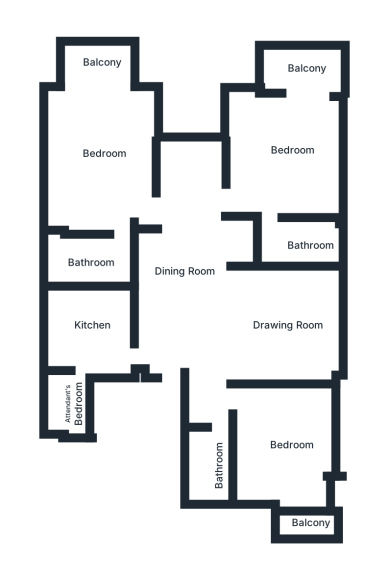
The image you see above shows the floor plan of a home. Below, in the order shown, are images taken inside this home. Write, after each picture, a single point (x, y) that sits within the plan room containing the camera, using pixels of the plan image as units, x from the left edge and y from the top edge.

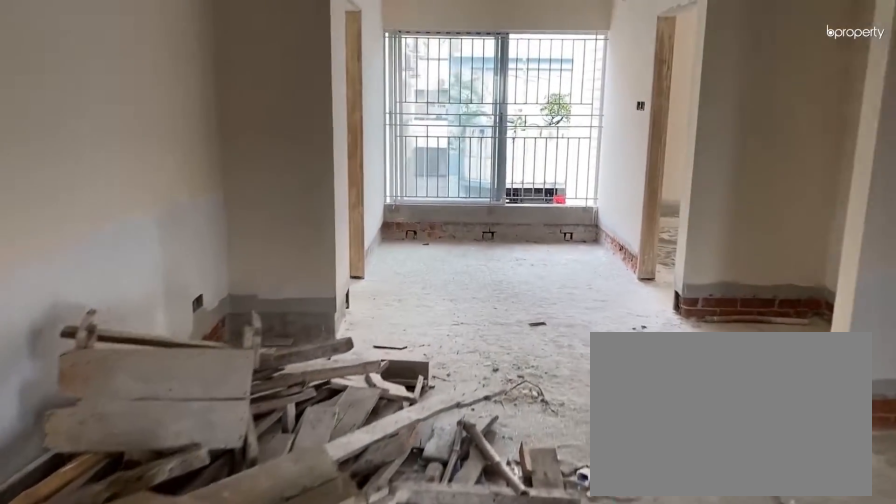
(196, 289)
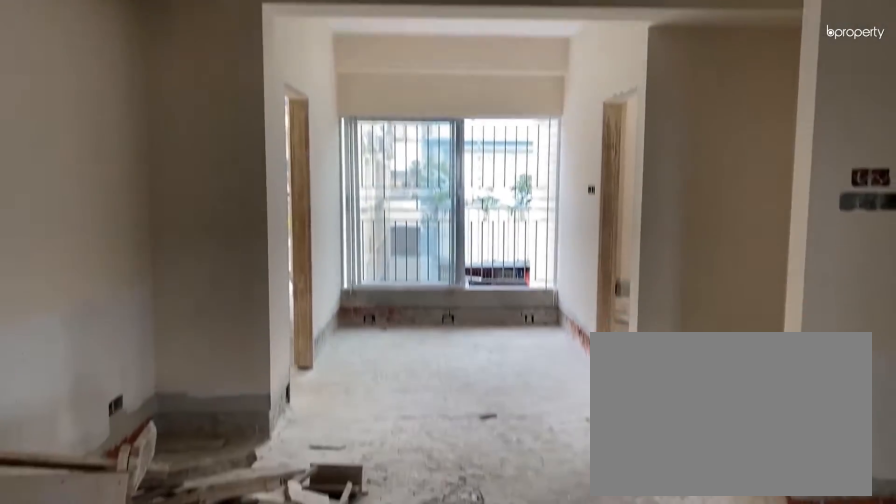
(196, 289)
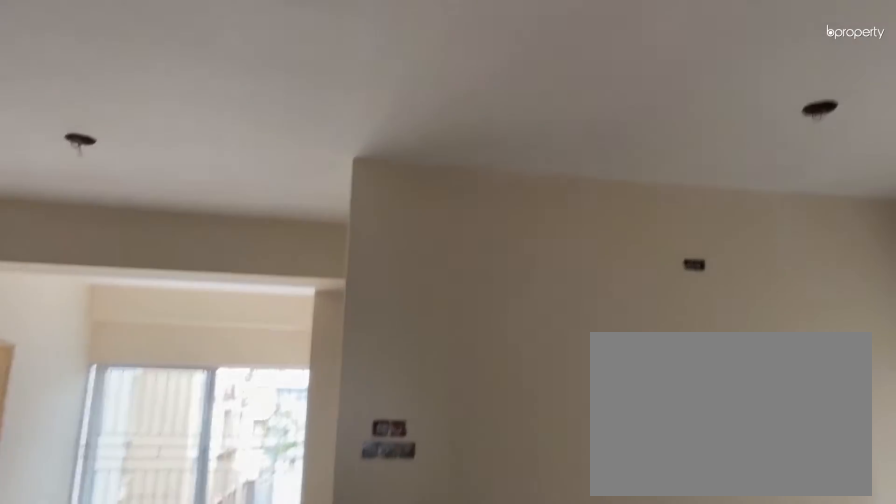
(277, 325)
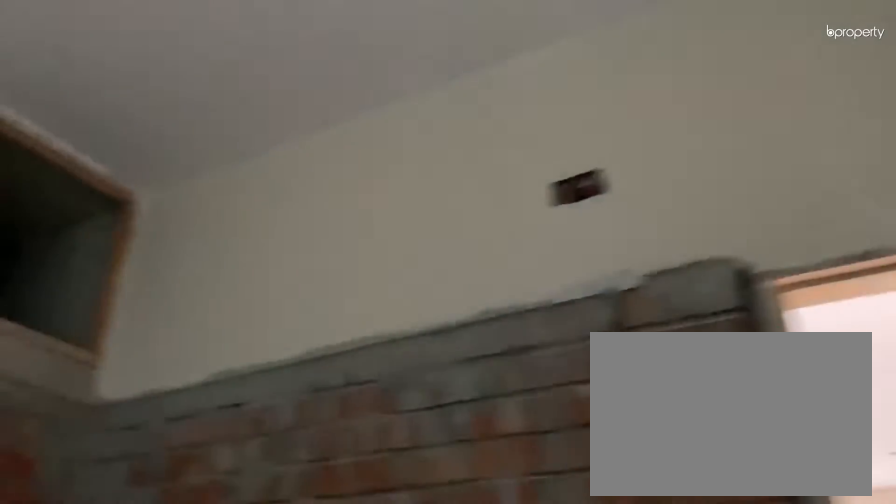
(88, 324)
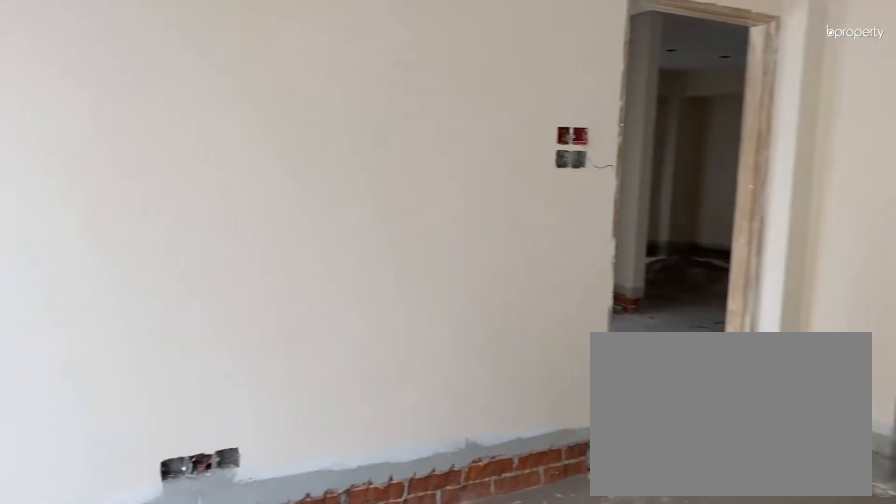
(101, 138)
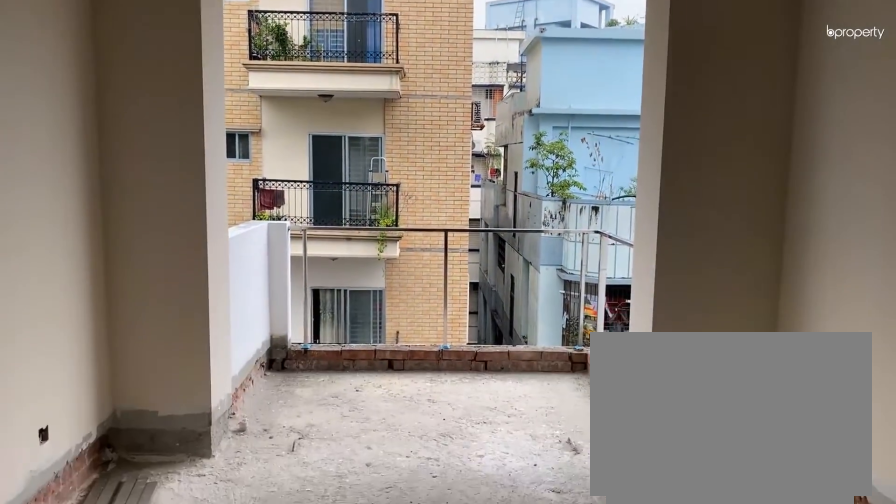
(101, 138)
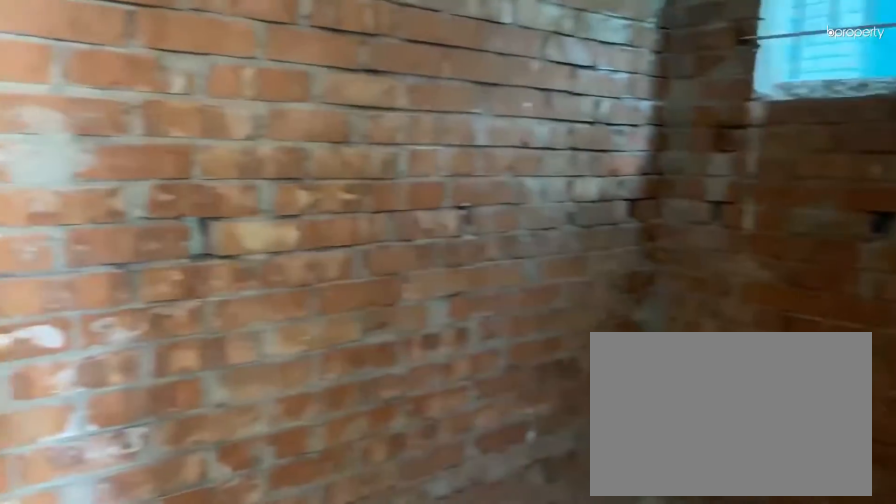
(98, 256)
